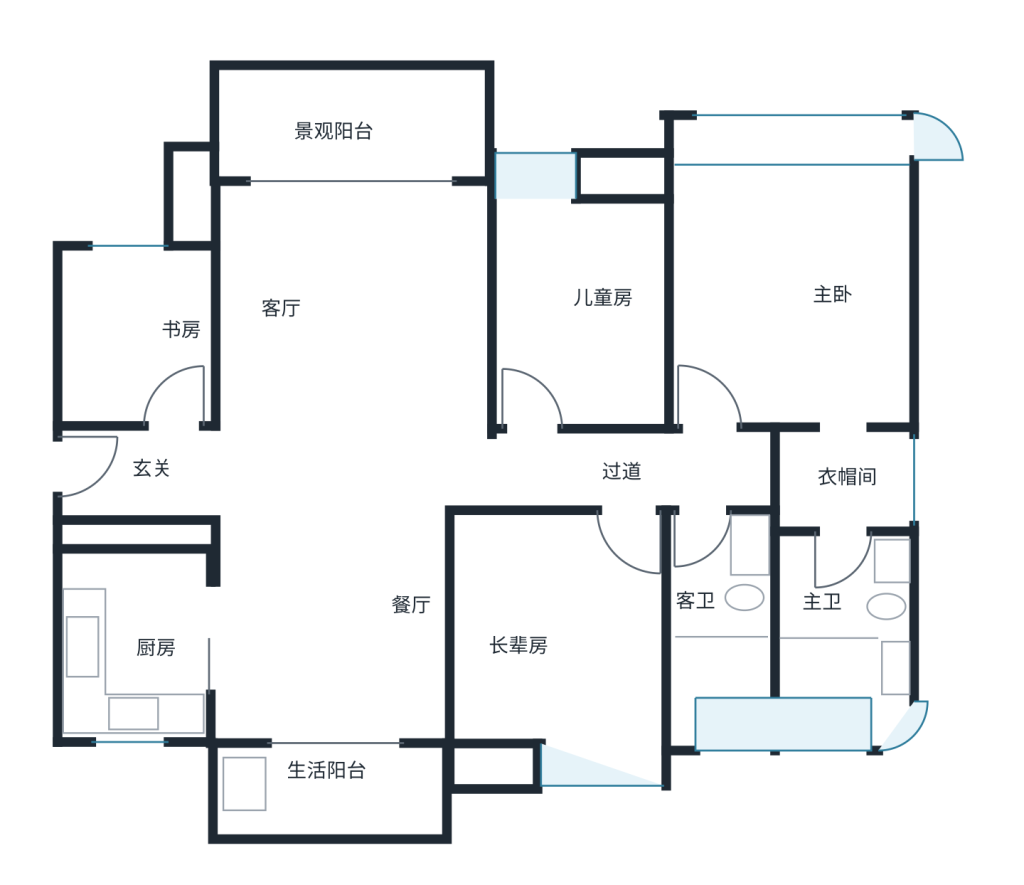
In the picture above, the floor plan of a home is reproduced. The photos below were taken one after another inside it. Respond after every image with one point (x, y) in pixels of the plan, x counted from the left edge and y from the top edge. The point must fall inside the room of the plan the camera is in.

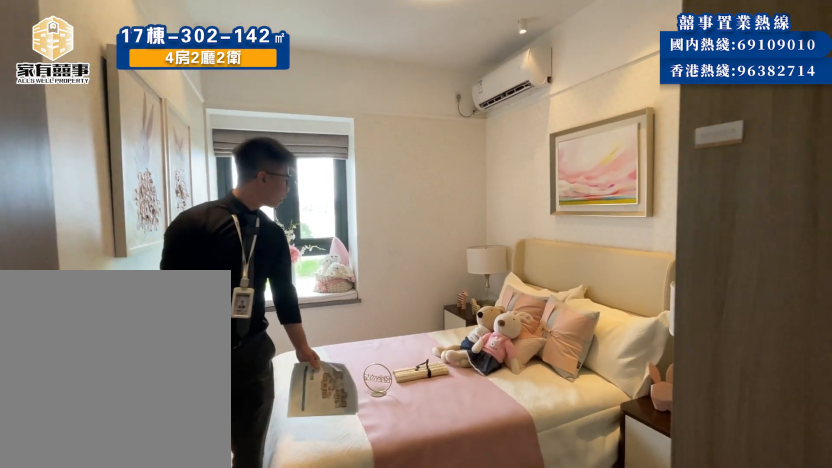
(580, 314)
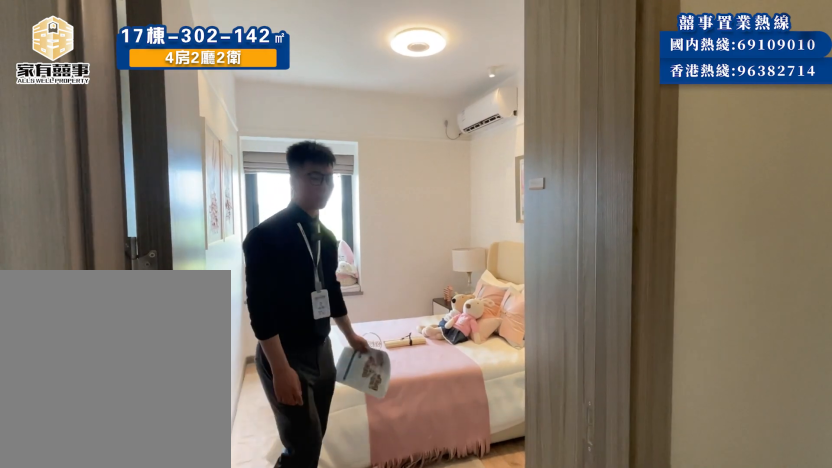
(580, 320)
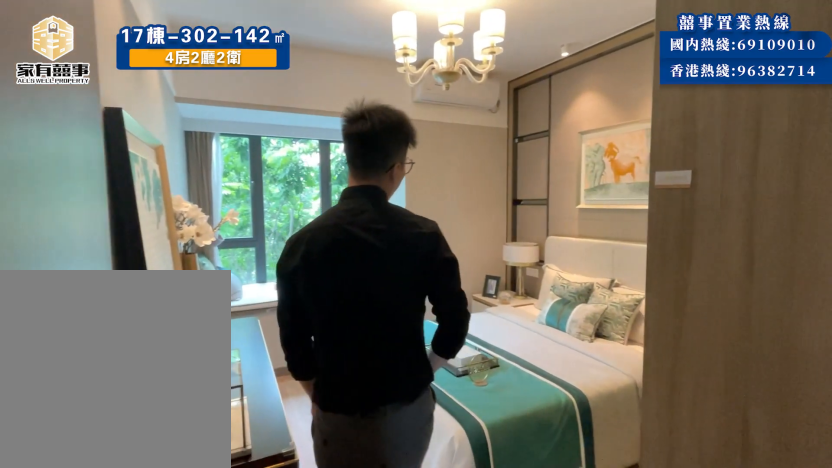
(569, 646)
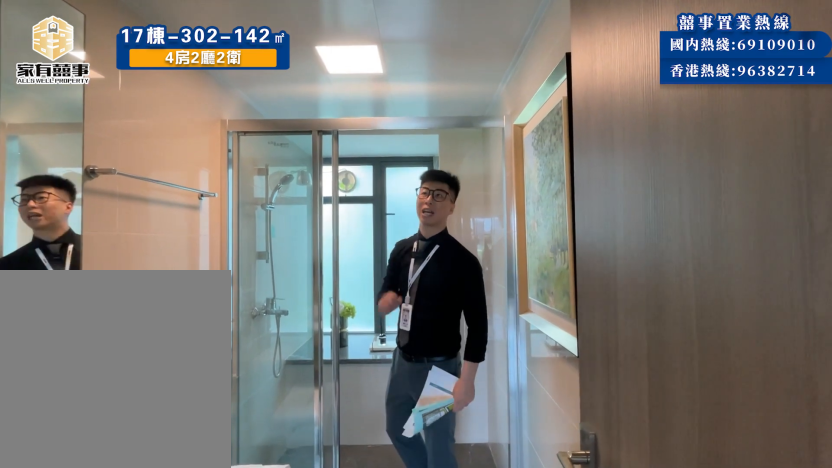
(725, 642)
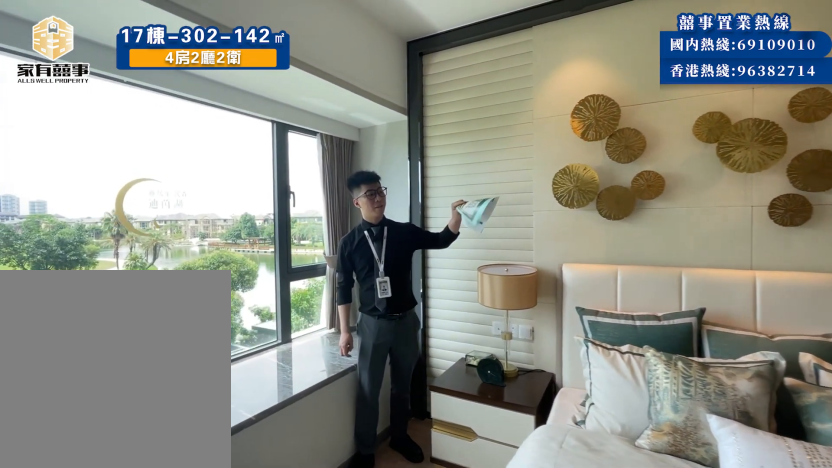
(765, 289)
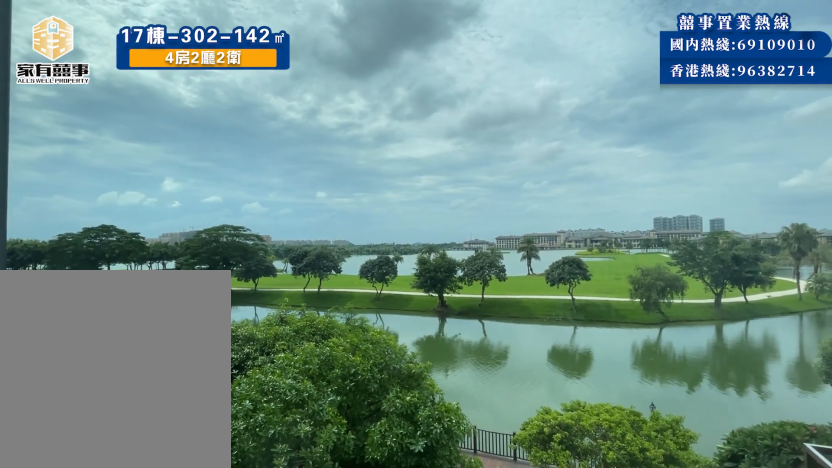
(762, 286)
